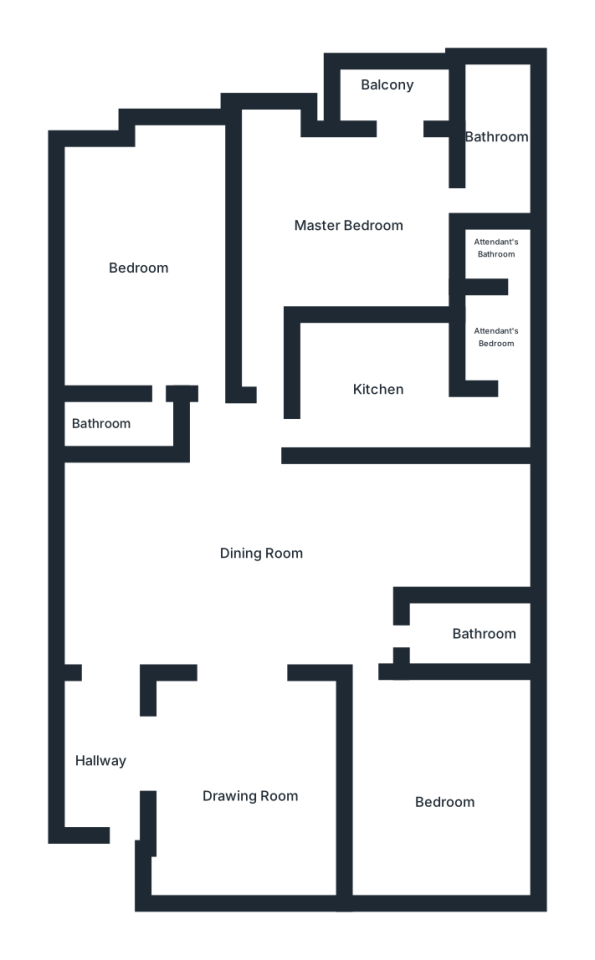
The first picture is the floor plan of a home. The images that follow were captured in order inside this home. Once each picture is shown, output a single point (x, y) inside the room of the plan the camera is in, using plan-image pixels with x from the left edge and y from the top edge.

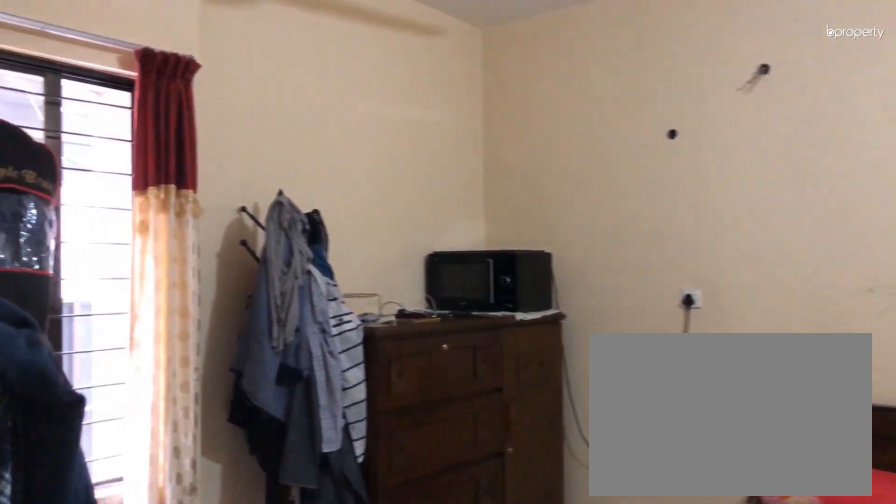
(431, 792)
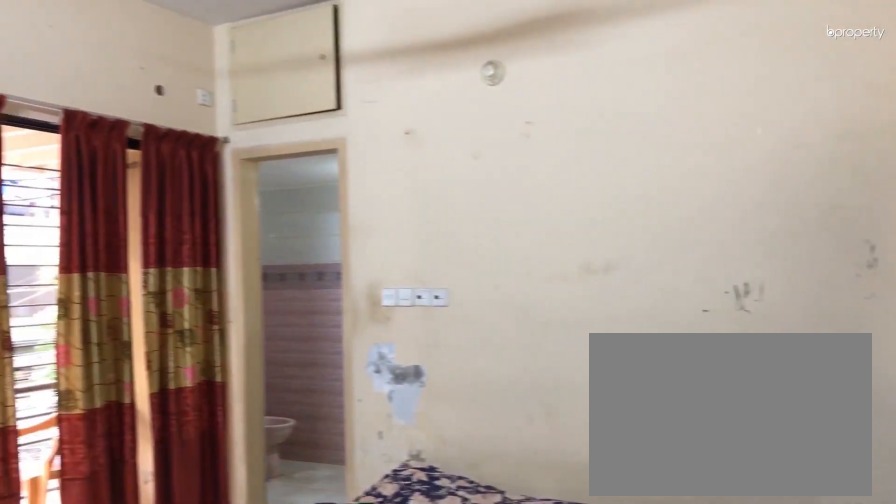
(341, 228)
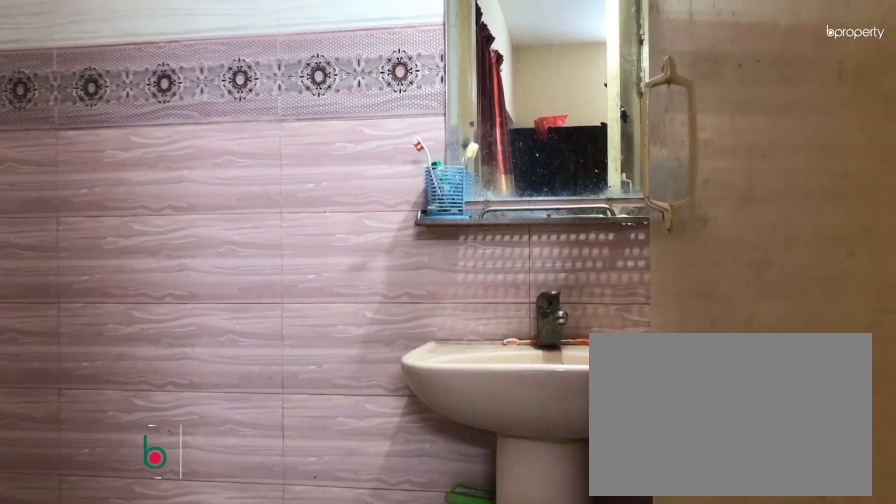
(492, 141)
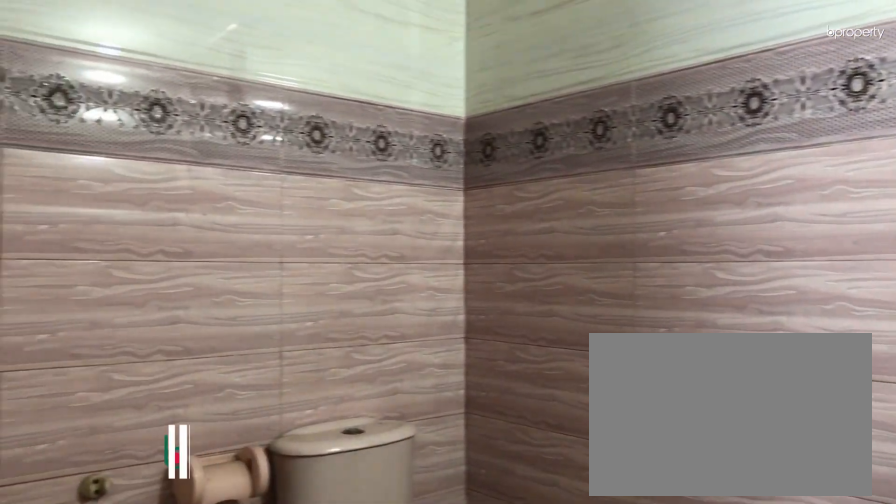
(492, 141)
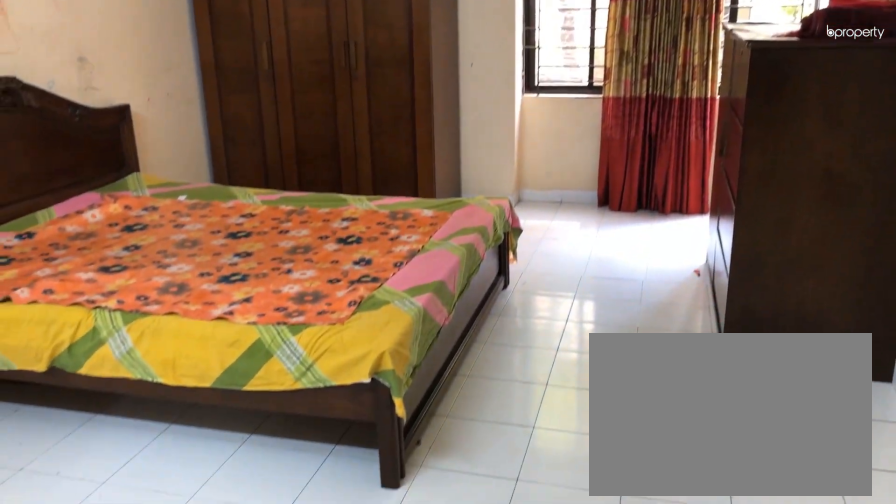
(131, 268)
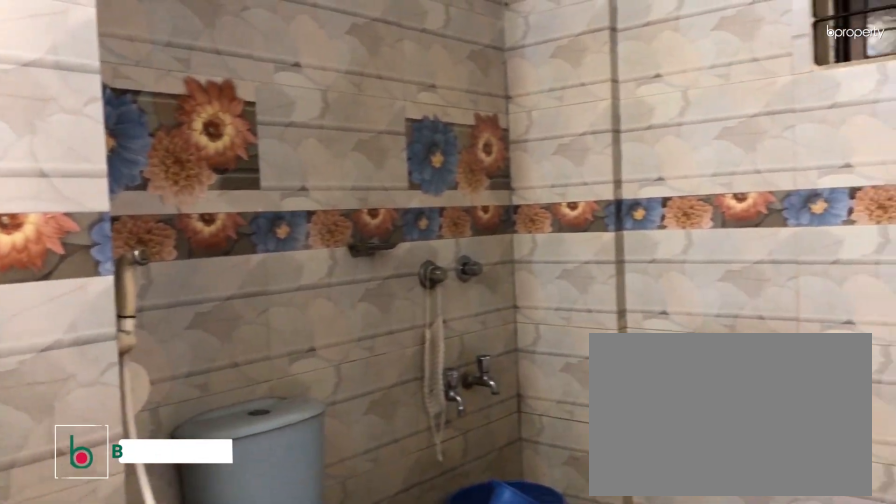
(110, 426)
